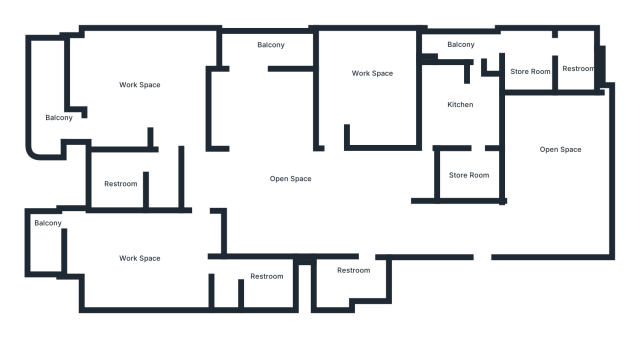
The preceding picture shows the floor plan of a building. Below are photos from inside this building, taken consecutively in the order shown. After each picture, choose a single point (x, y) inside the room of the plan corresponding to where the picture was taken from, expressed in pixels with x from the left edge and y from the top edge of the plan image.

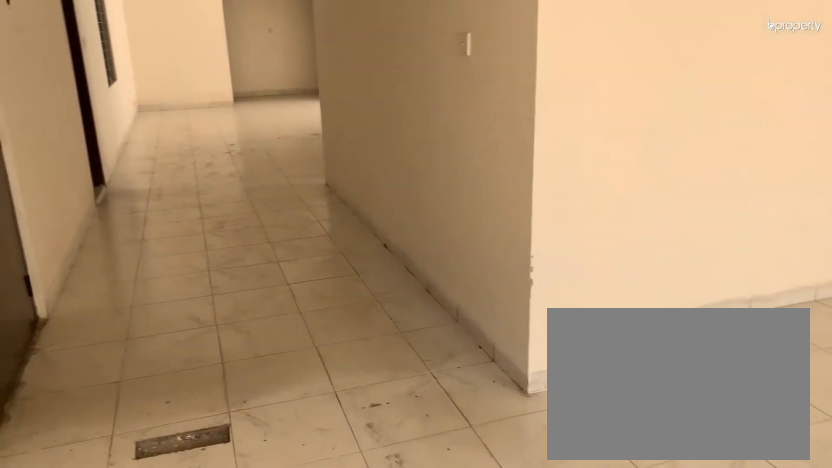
(561, 173)
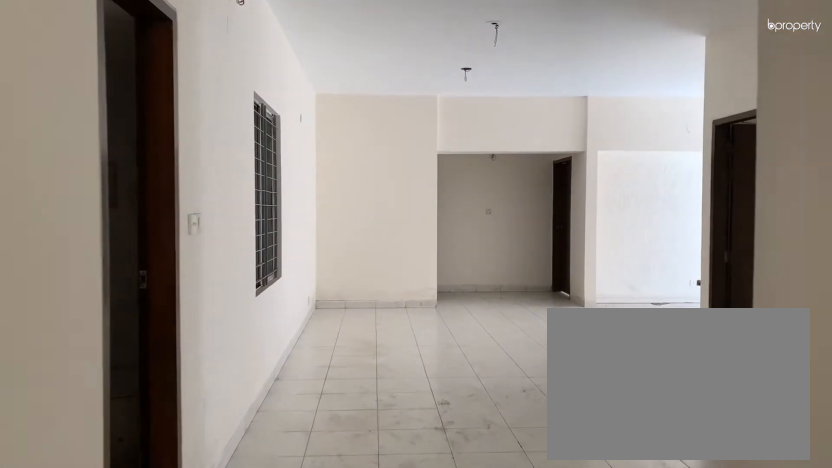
(375, 216)
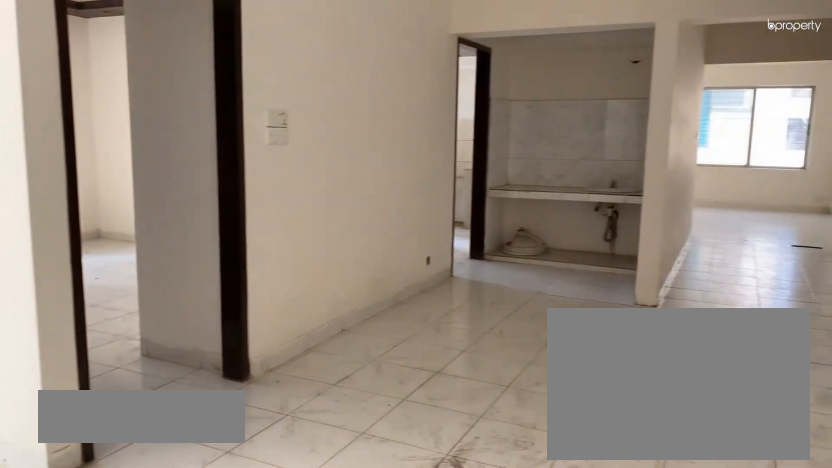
(300, 196)
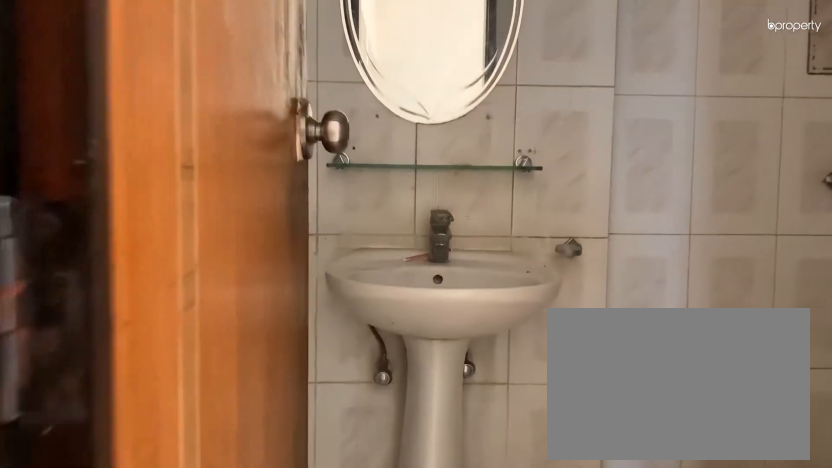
(361, 274)
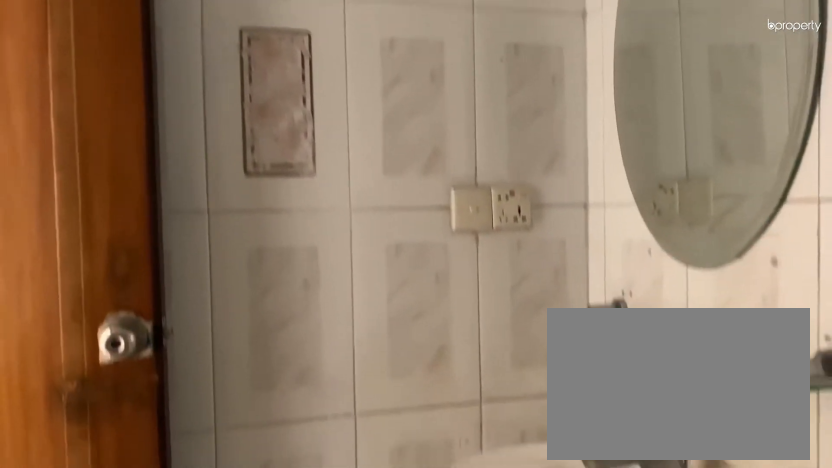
(361, 274)
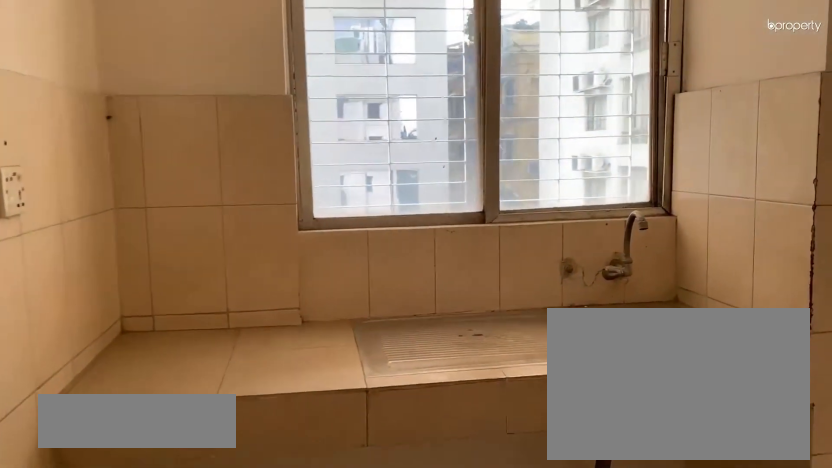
(469, 112)
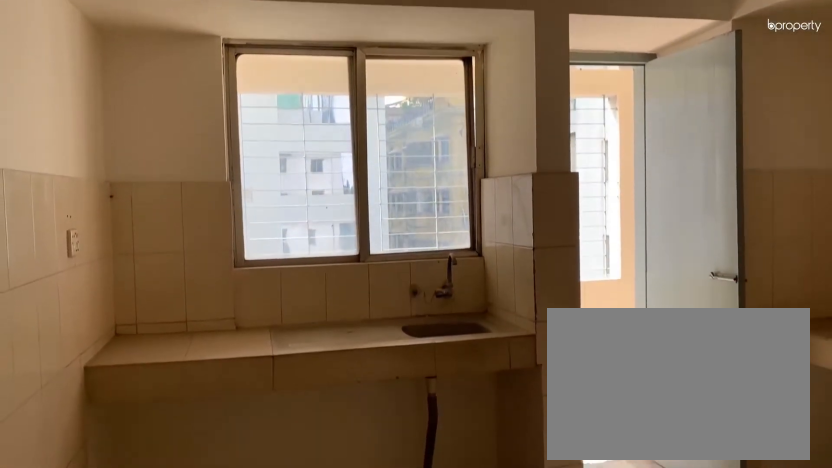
(469, 112)
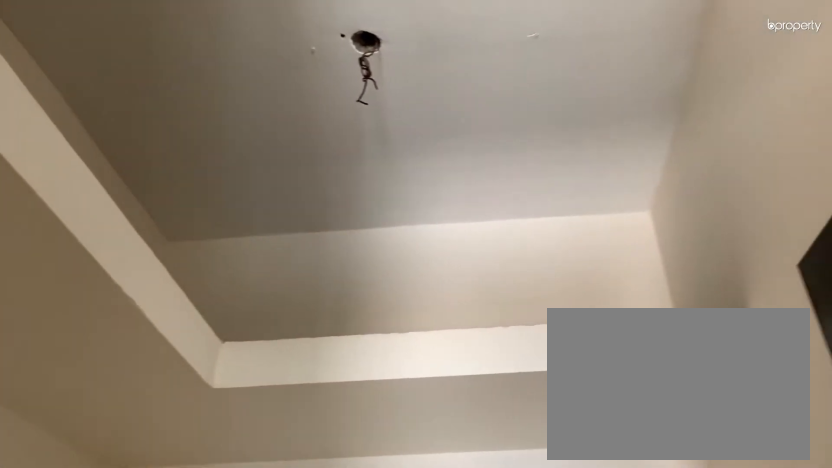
(470, 177)
